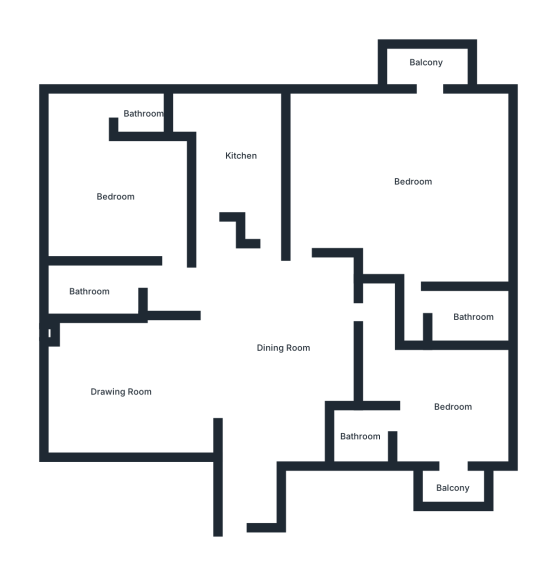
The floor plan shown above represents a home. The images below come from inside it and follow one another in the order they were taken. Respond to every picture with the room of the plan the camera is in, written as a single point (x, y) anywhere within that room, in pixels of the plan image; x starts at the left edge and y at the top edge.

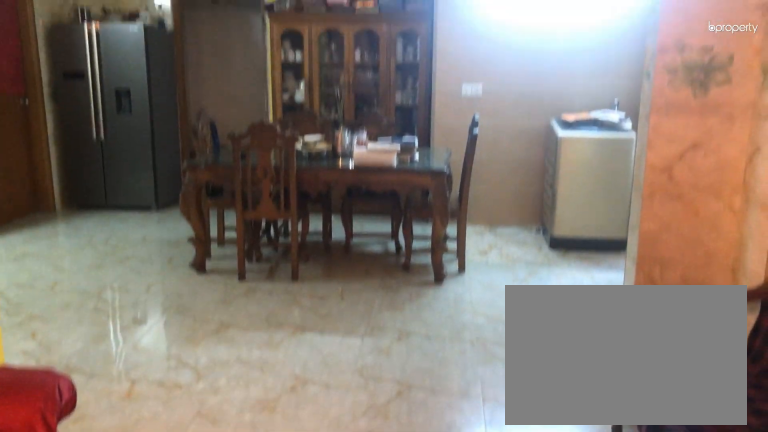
(122, 391)
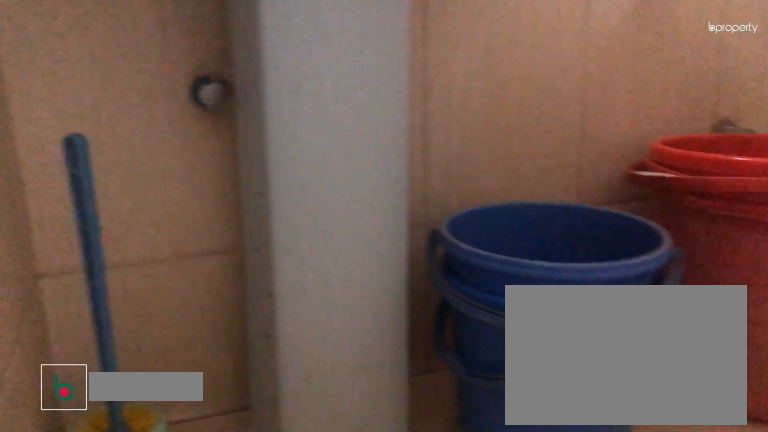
(90, 291)
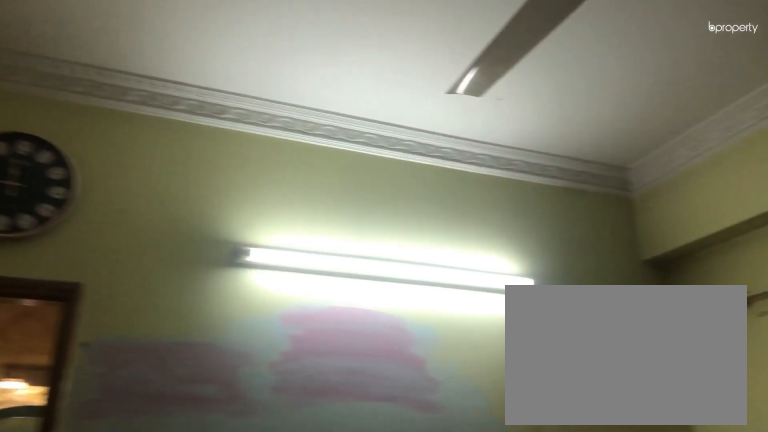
(116, 197)
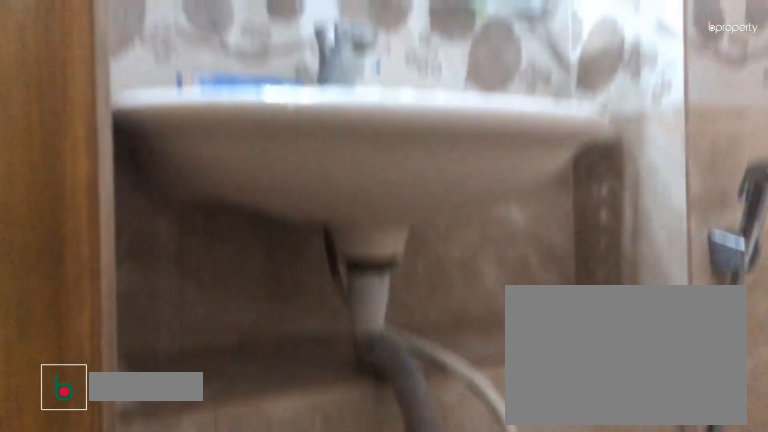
(143, 113)
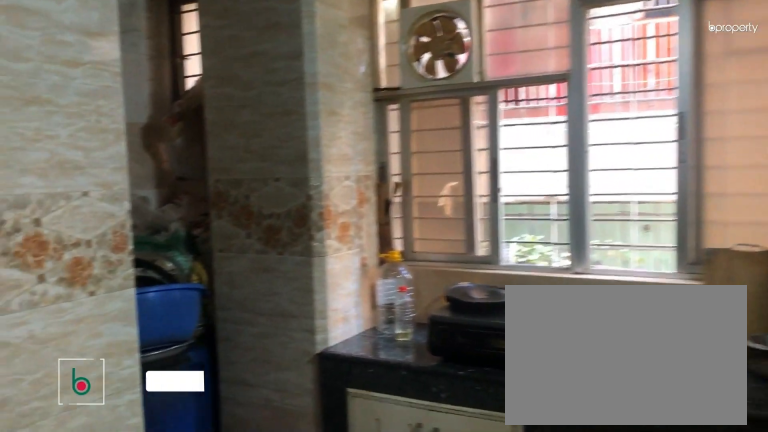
(241, 158)
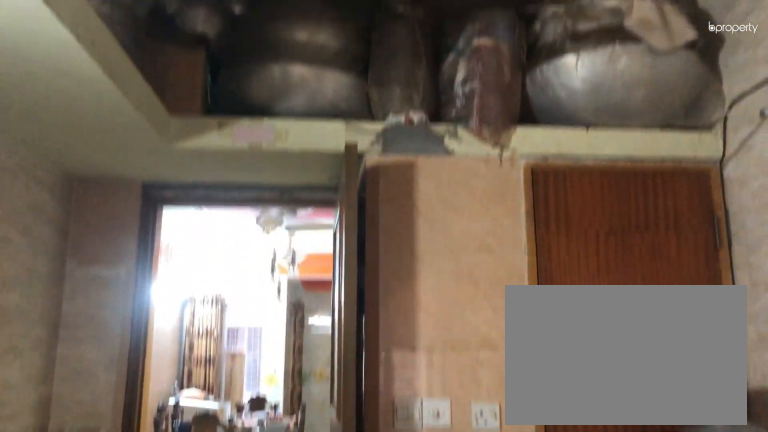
(241, 156)
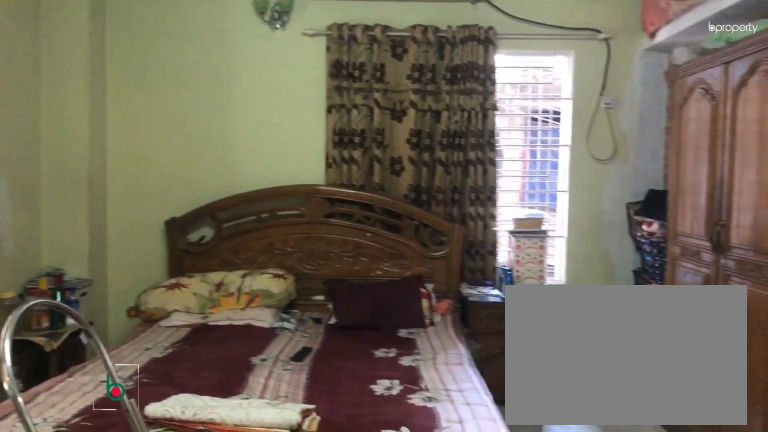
(414, 181)
